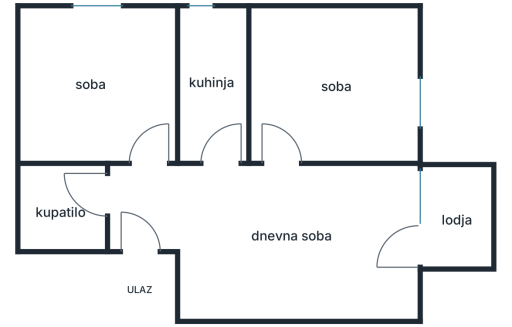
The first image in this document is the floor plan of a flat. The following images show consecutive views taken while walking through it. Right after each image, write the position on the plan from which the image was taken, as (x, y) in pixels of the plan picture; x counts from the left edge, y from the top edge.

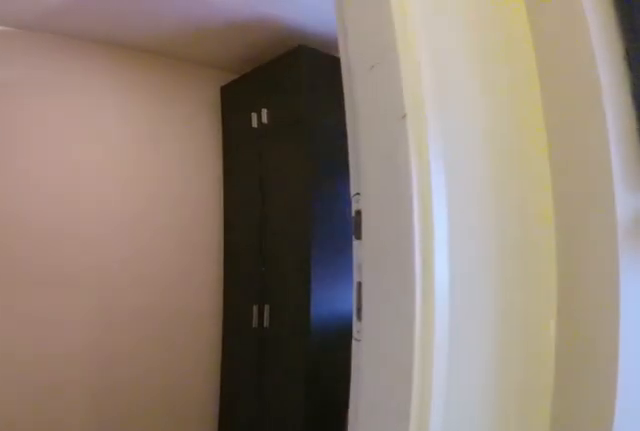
(276, 191)
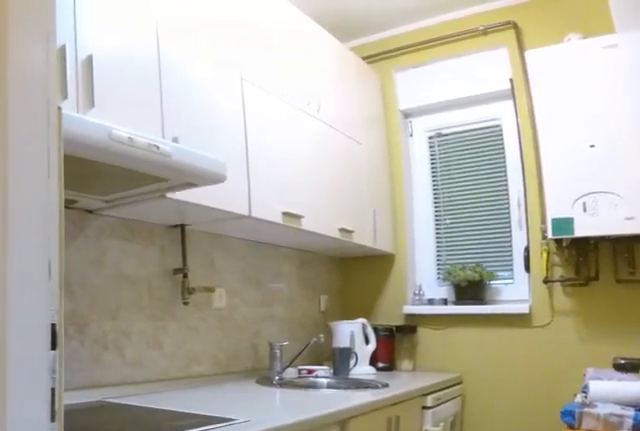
(236, 188)
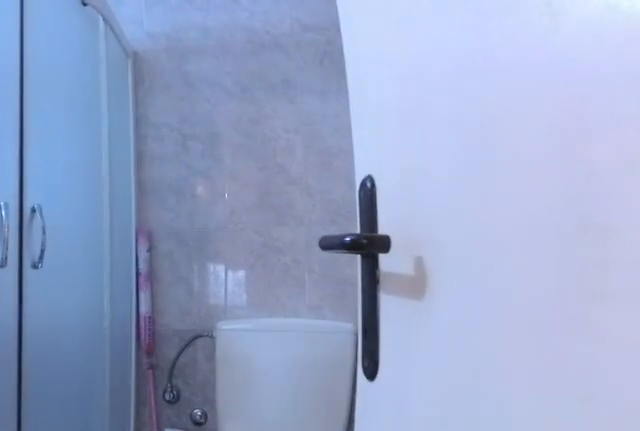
(124, 185)
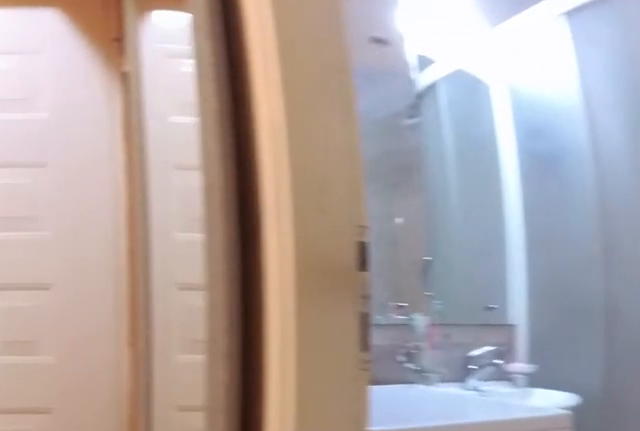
(129, 173)
